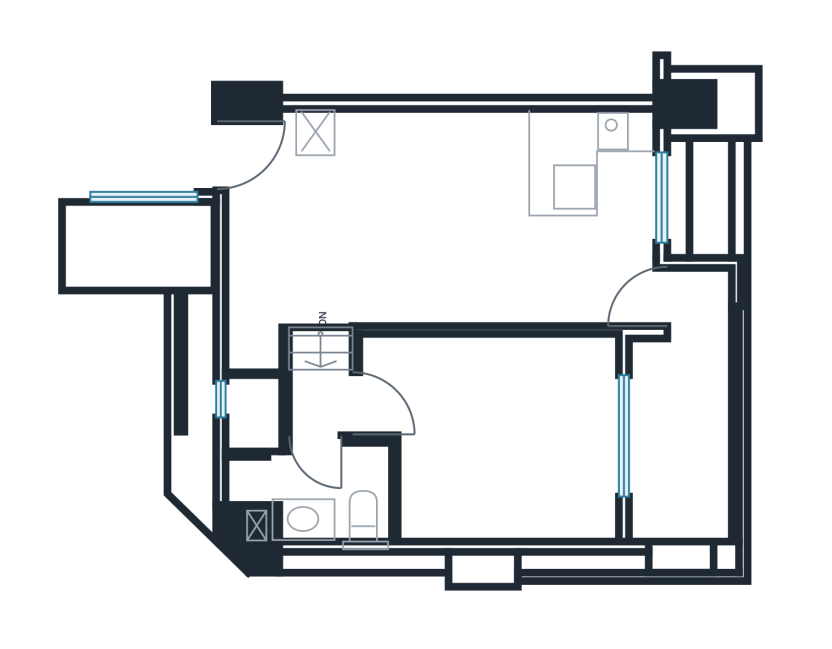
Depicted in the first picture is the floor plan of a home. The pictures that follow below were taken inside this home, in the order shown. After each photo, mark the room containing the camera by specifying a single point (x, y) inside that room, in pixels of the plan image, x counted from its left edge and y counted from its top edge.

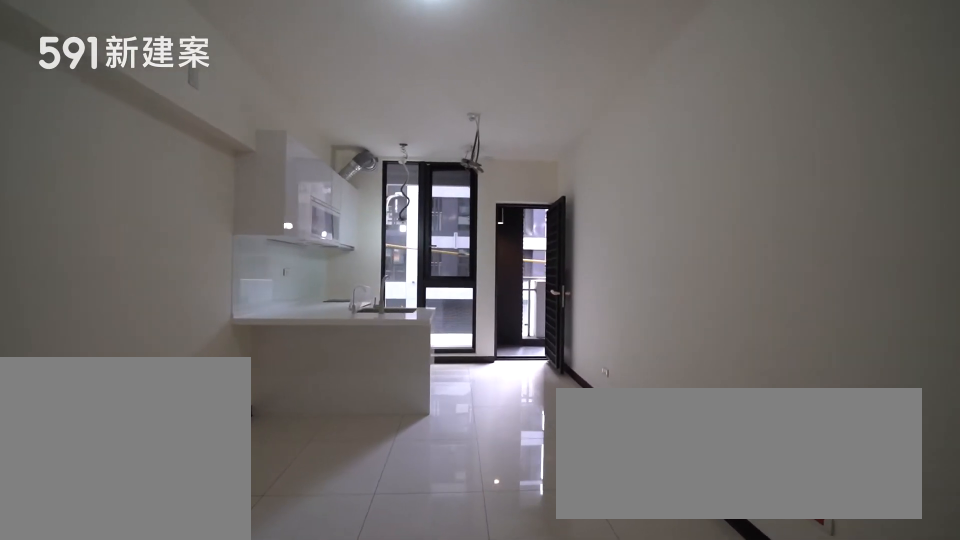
(381, 231)
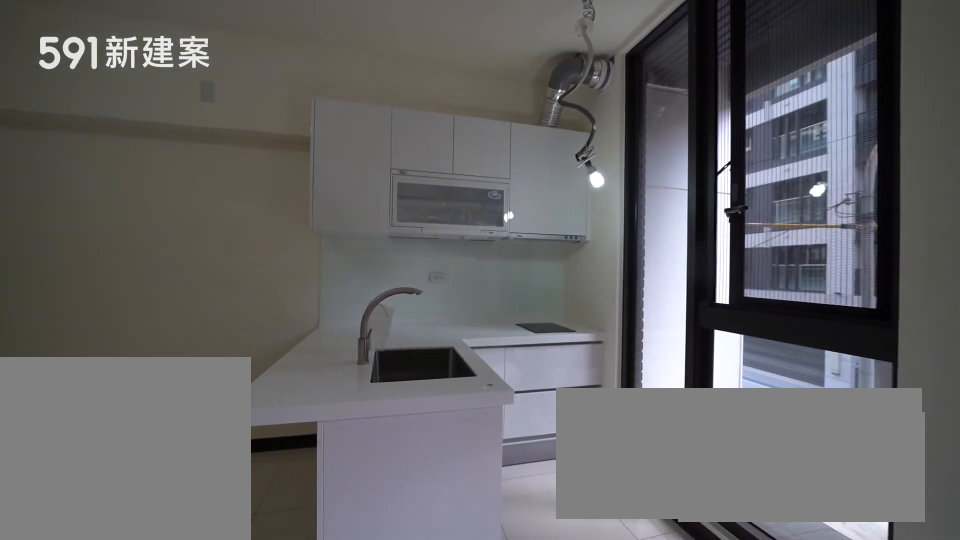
(585, 187)
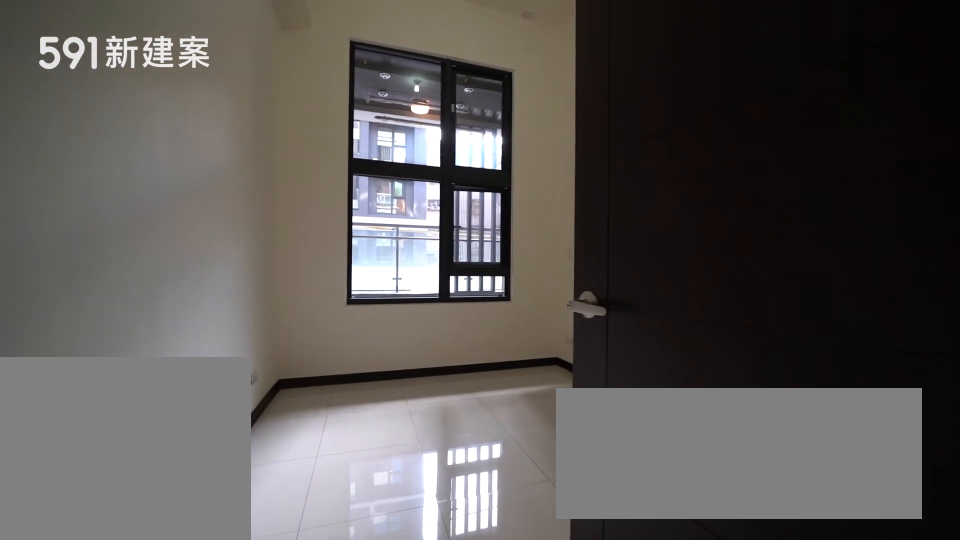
(499, 436)
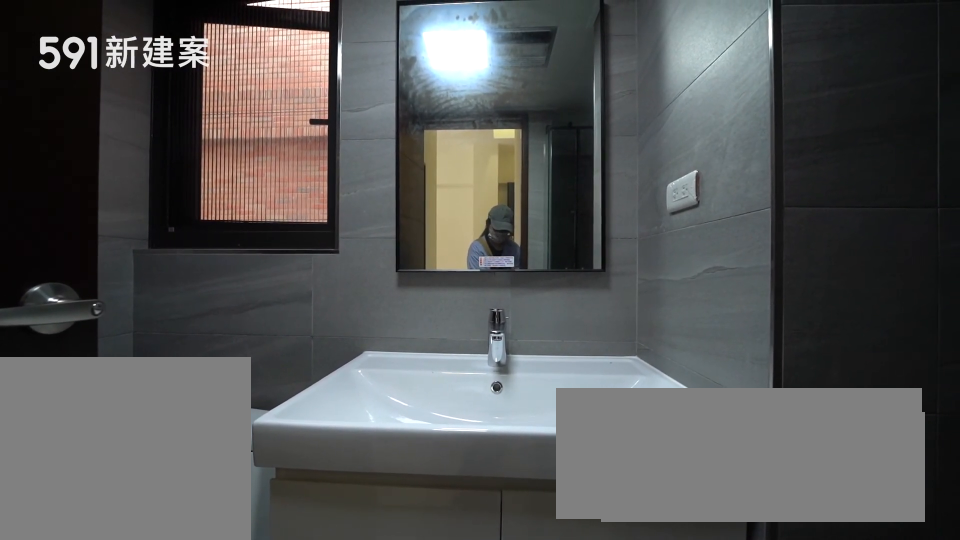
(302, 474)
